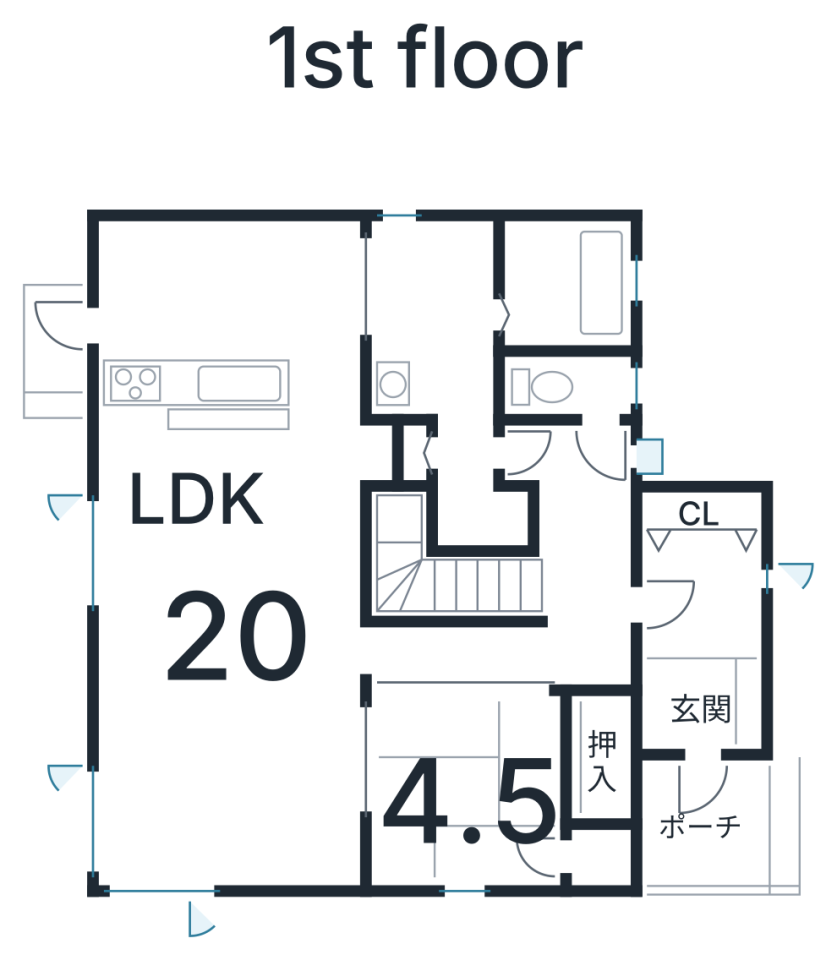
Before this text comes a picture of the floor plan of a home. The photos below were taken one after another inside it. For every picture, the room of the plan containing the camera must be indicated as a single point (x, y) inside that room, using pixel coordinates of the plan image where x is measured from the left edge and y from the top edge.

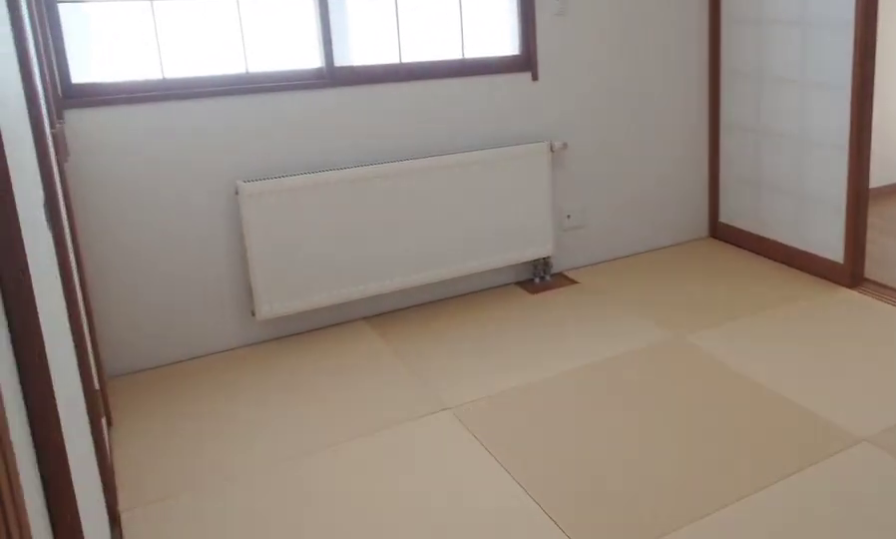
(470, 831)
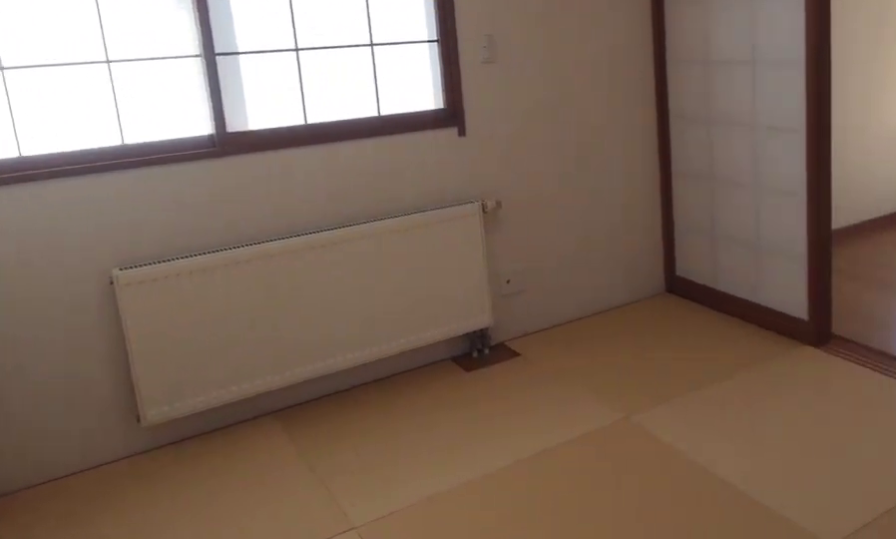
(470, 831)
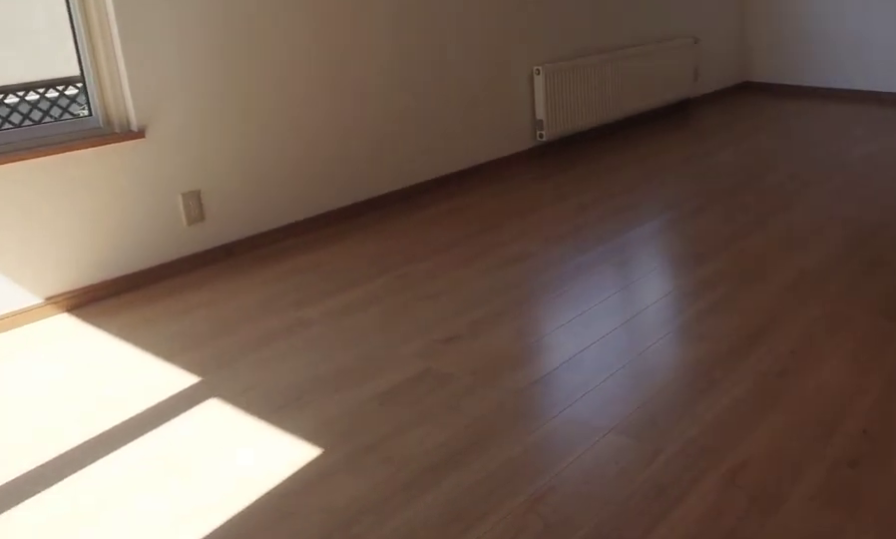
(236, 697)
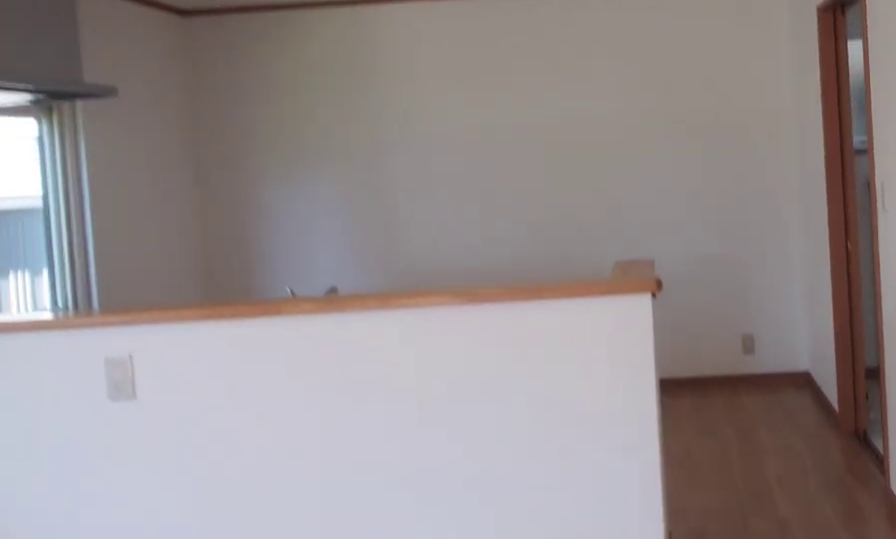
(236, 697)
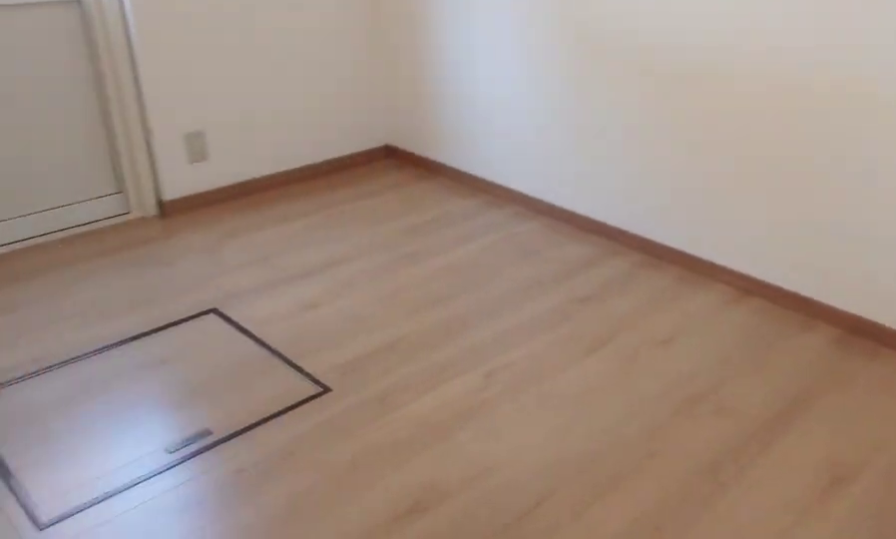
(237, 347)
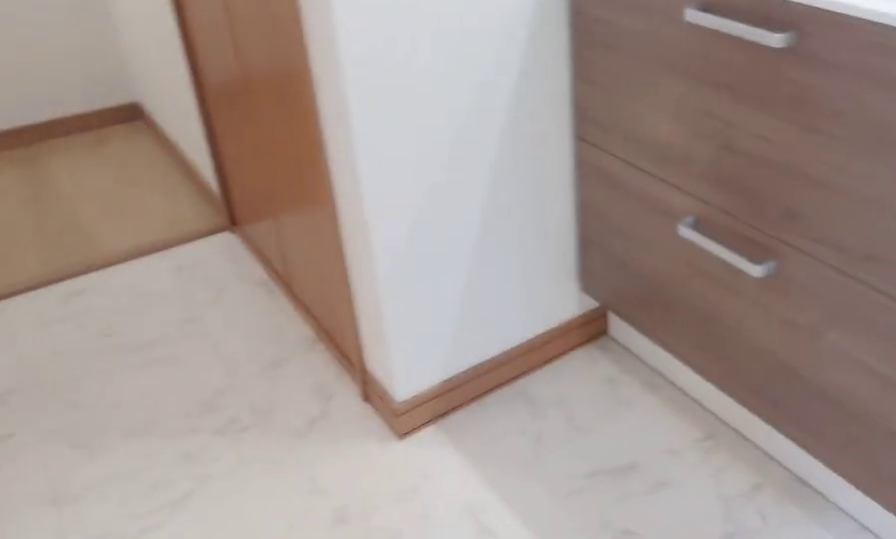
(430, 322)
